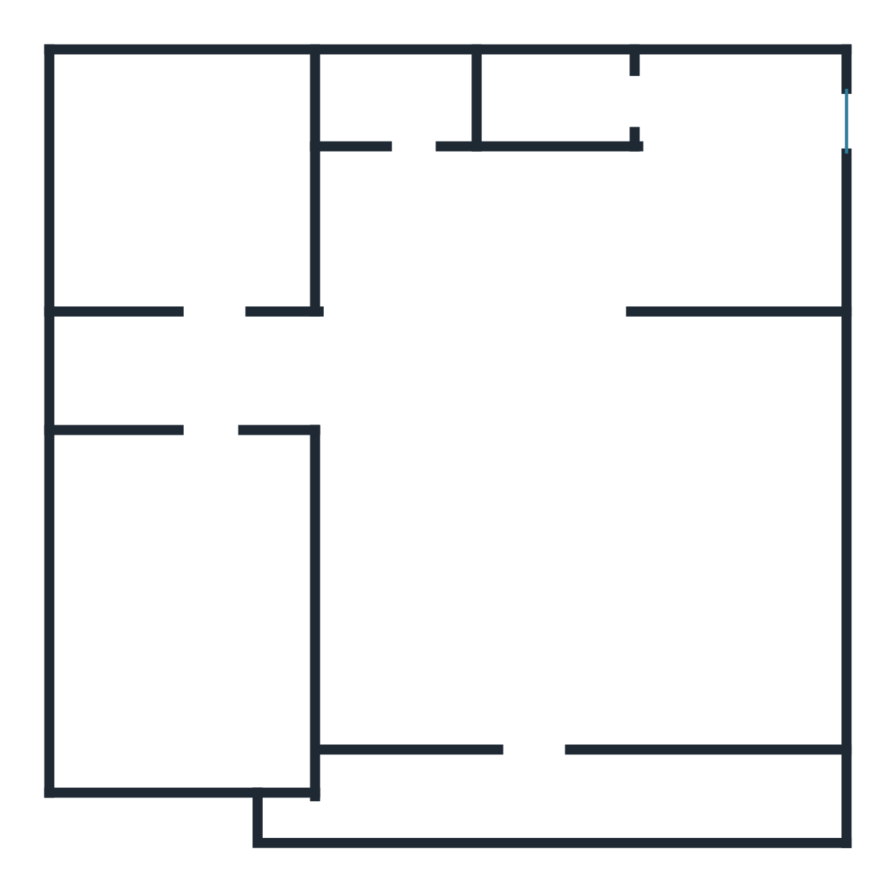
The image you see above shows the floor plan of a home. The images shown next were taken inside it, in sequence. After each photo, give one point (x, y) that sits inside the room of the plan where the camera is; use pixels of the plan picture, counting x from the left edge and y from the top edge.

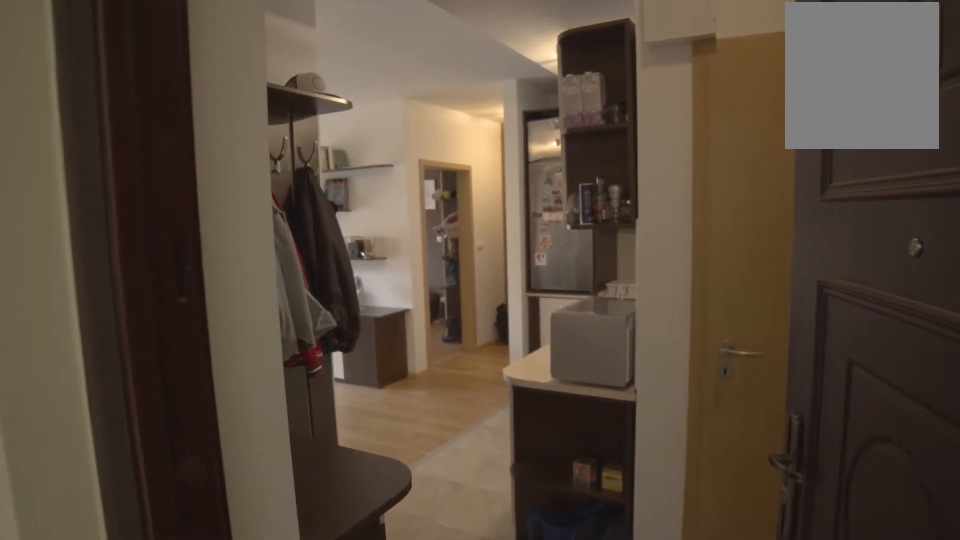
(747, 122)
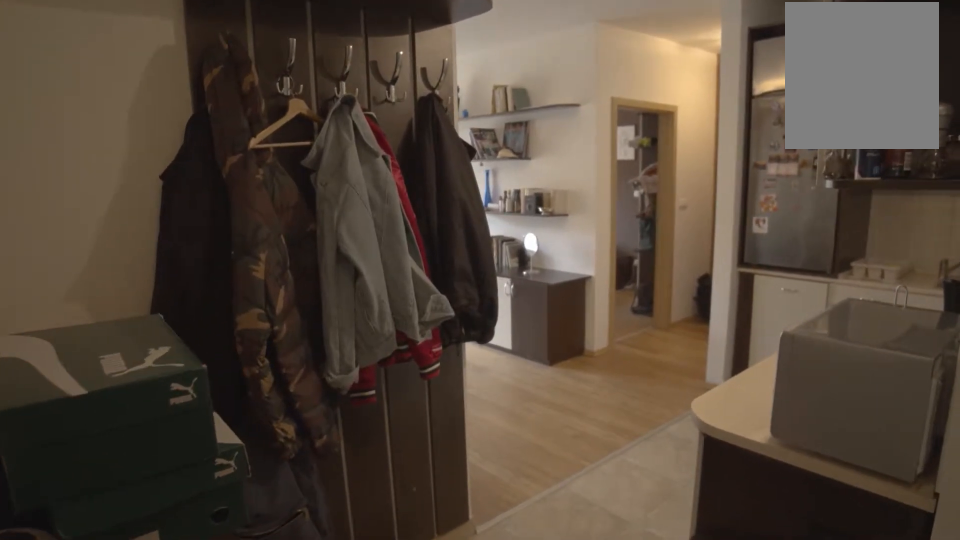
(746, 124)
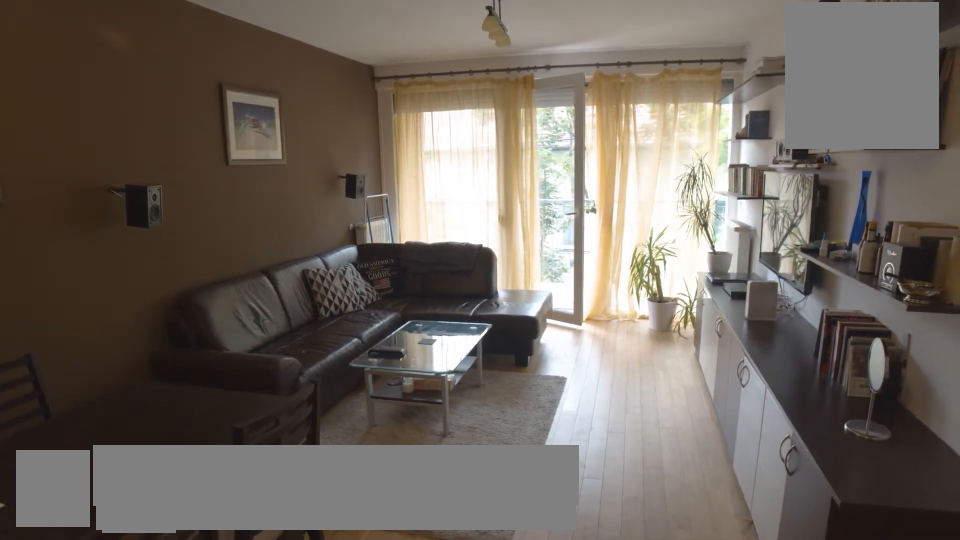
(594, 510)
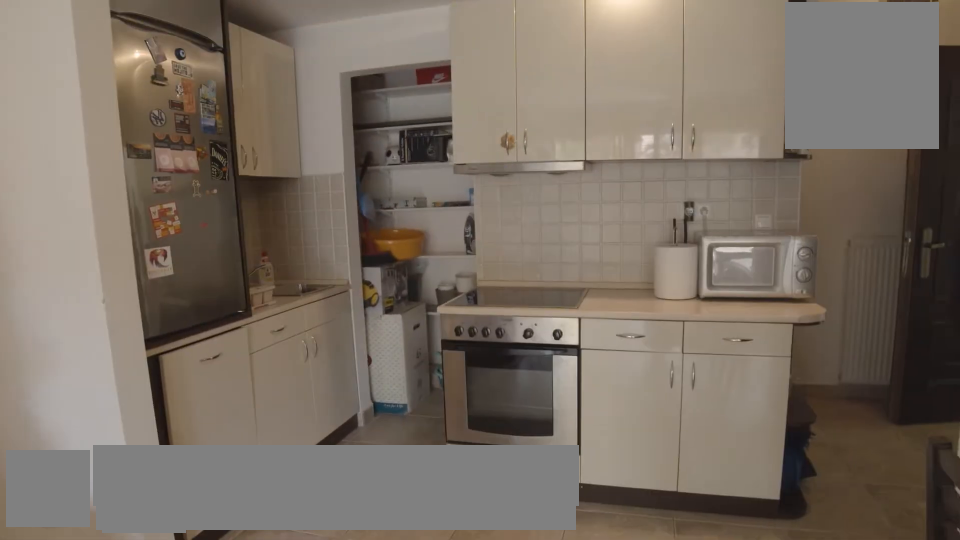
(487, 282)
